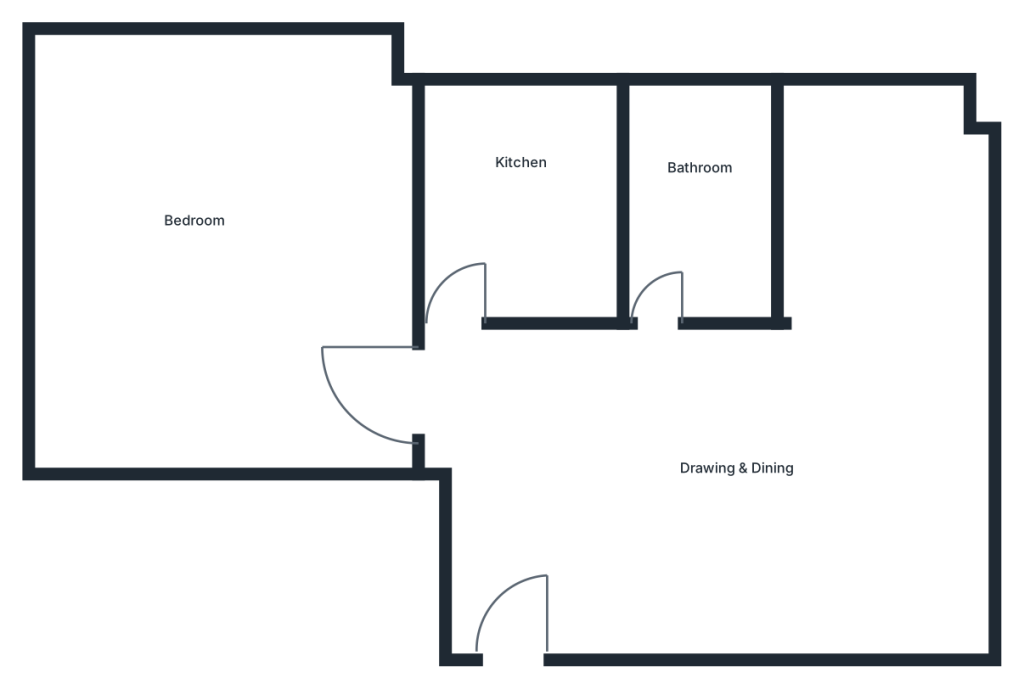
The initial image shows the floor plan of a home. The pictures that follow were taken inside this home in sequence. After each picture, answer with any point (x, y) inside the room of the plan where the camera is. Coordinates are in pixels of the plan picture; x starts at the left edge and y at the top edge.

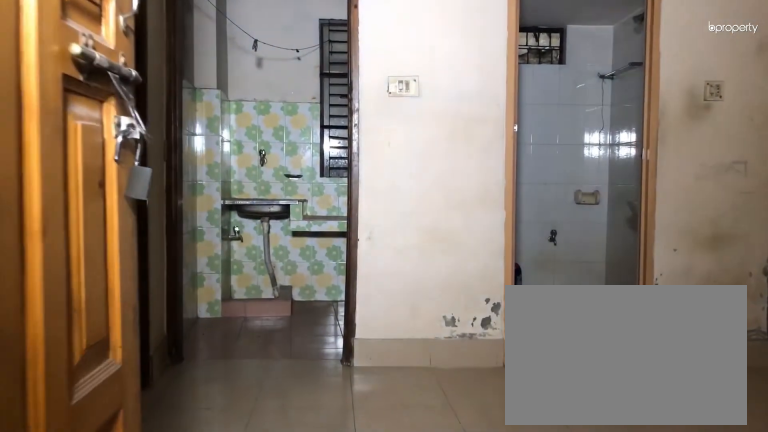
(545, 611)
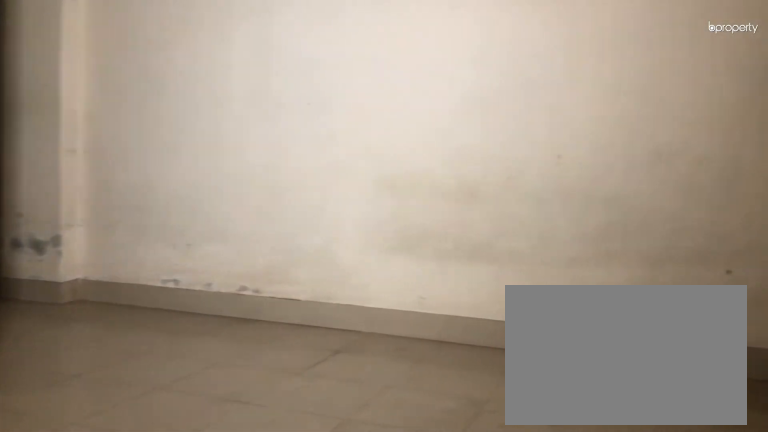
(716, 480)
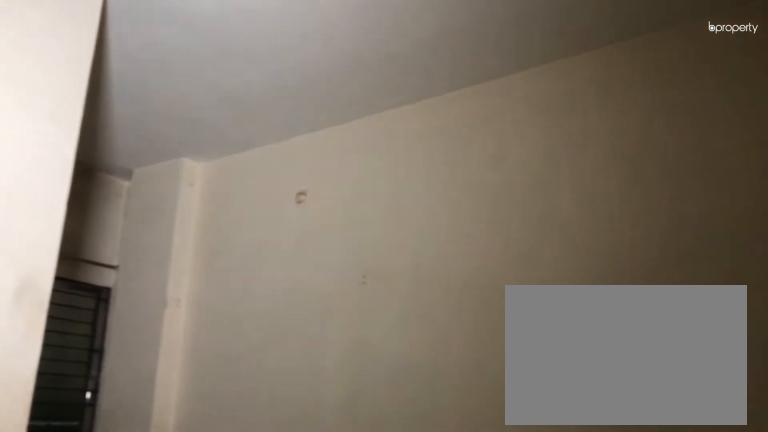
(716, 480)
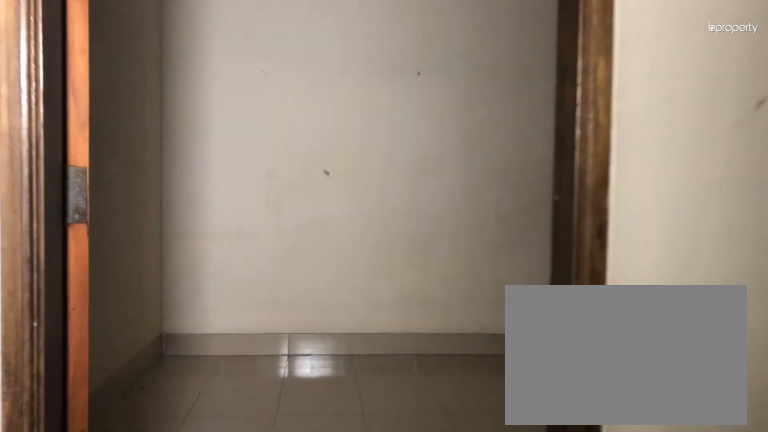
(396, 378)
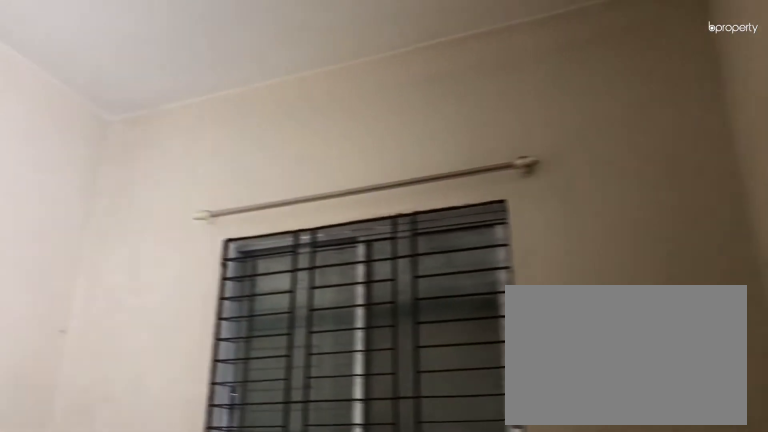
(153, 243)
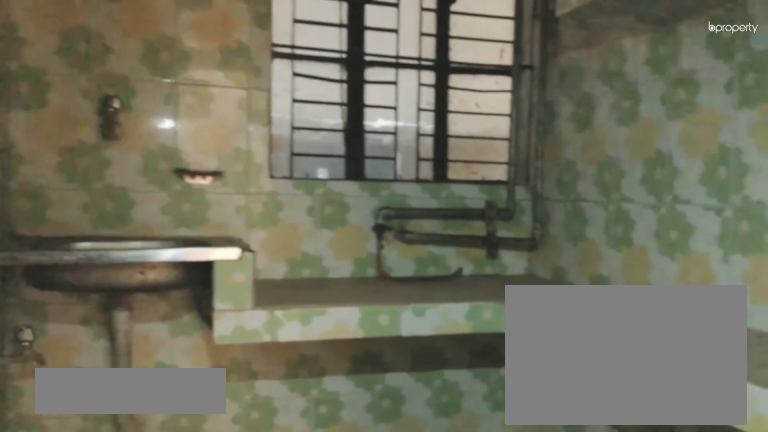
(527, 195)
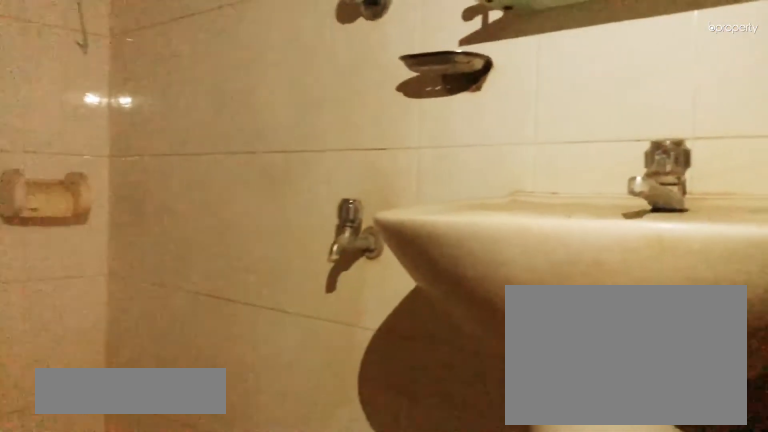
(692, 189)
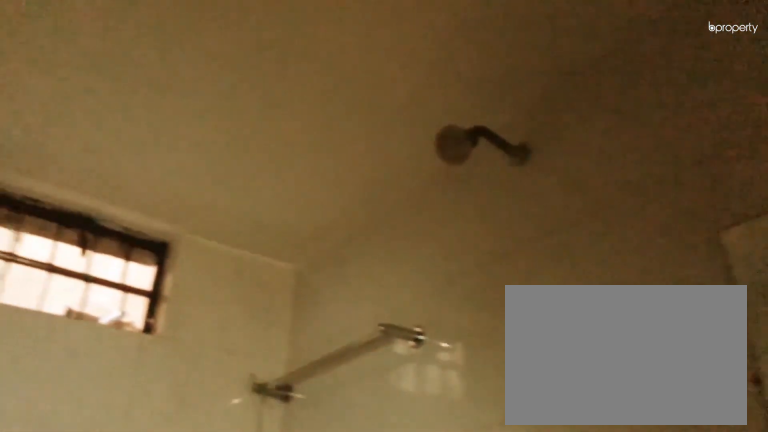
(692, 189)
